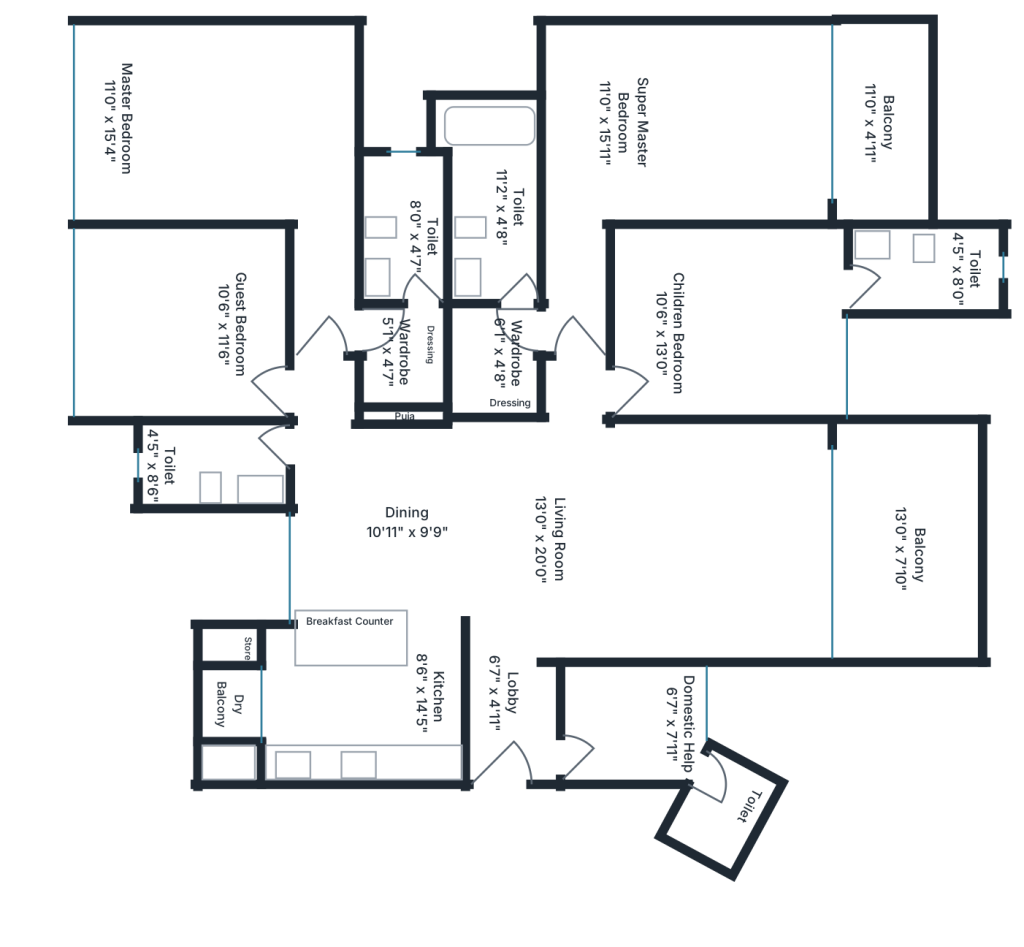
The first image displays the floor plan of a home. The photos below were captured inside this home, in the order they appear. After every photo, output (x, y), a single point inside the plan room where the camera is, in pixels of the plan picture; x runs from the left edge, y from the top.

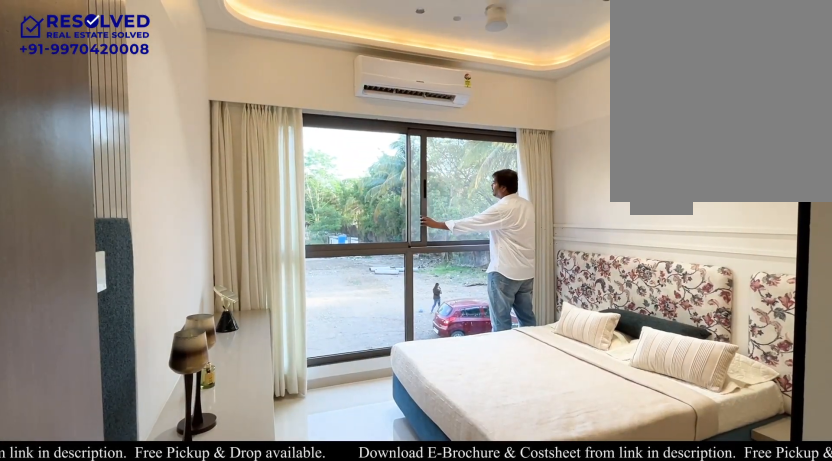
(186, 322)
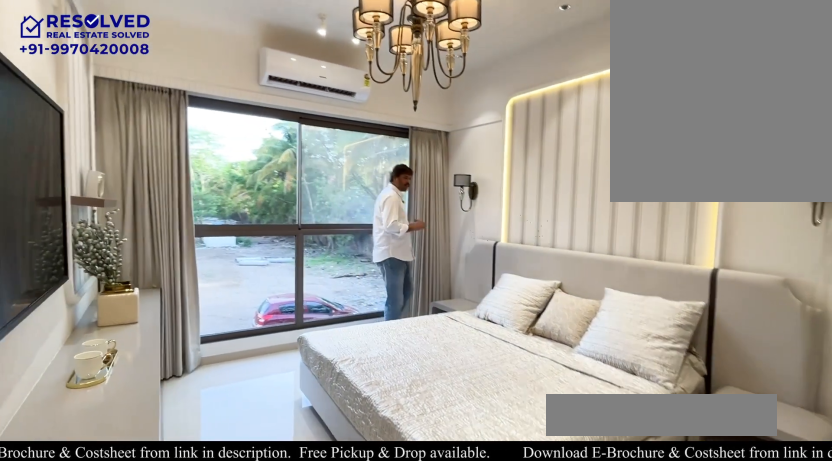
(233, 143)
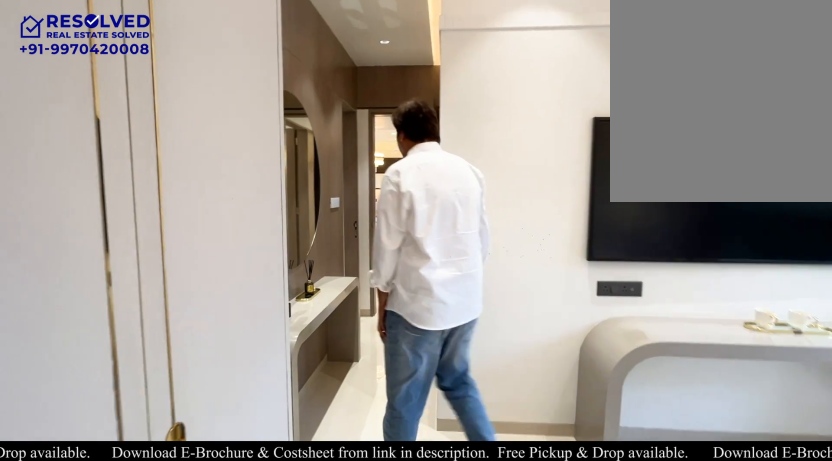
(233, 143)
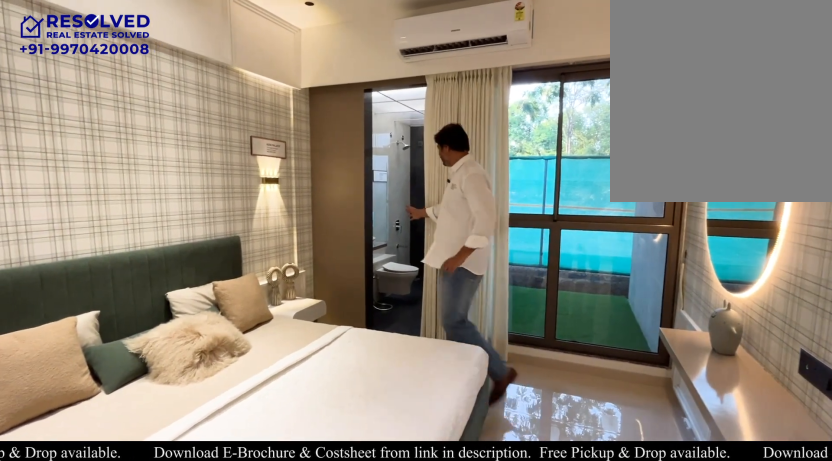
(730, 322)
